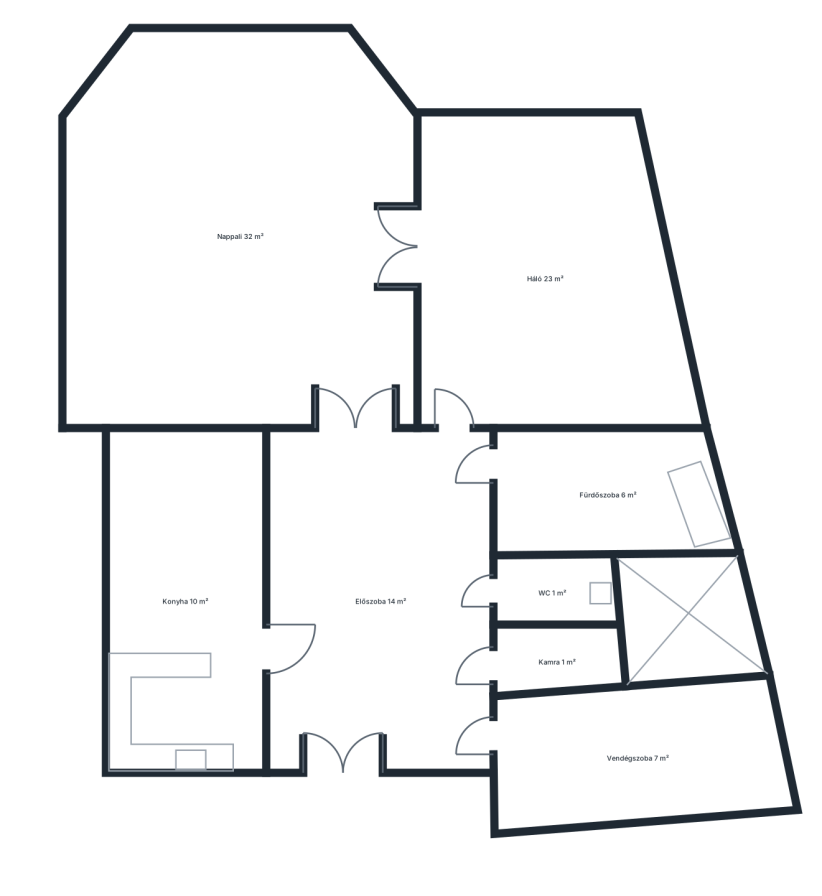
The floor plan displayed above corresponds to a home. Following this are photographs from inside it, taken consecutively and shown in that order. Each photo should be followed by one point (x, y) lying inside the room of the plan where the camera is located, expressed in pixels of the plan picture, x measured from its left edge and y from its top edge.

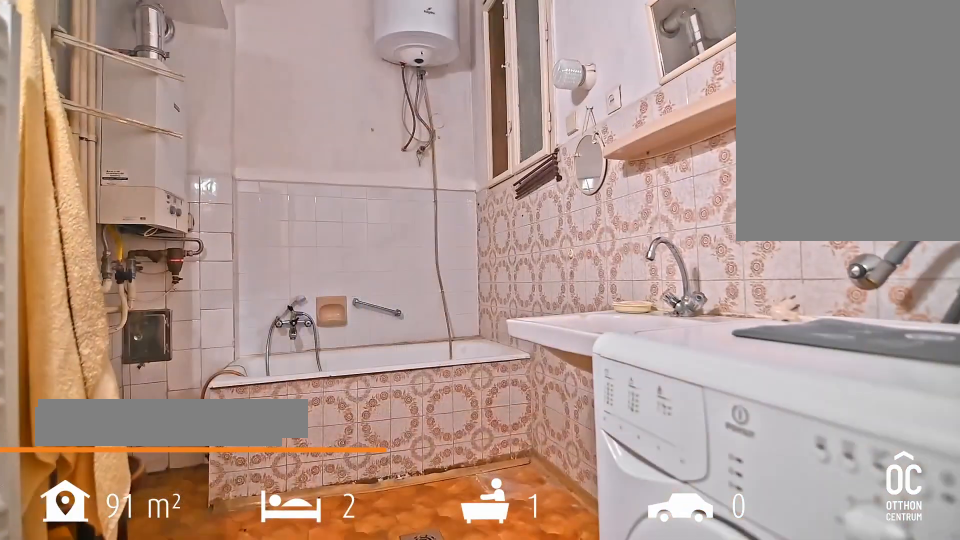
(603, 495)
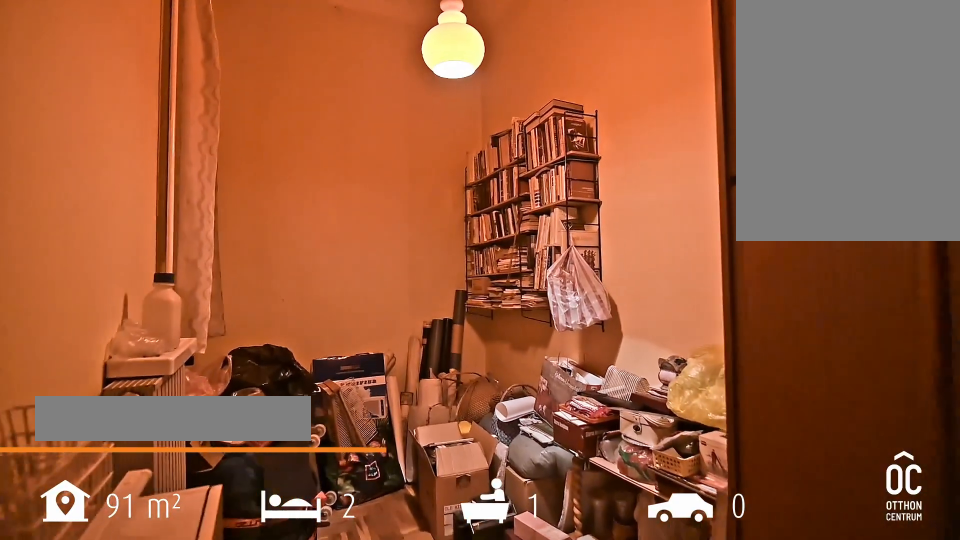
(640, 758)
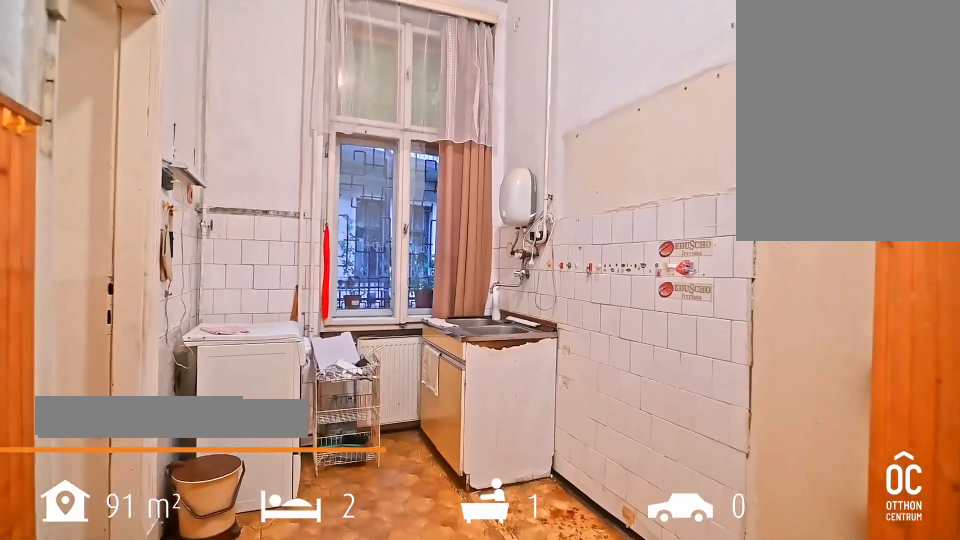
(181, 601)
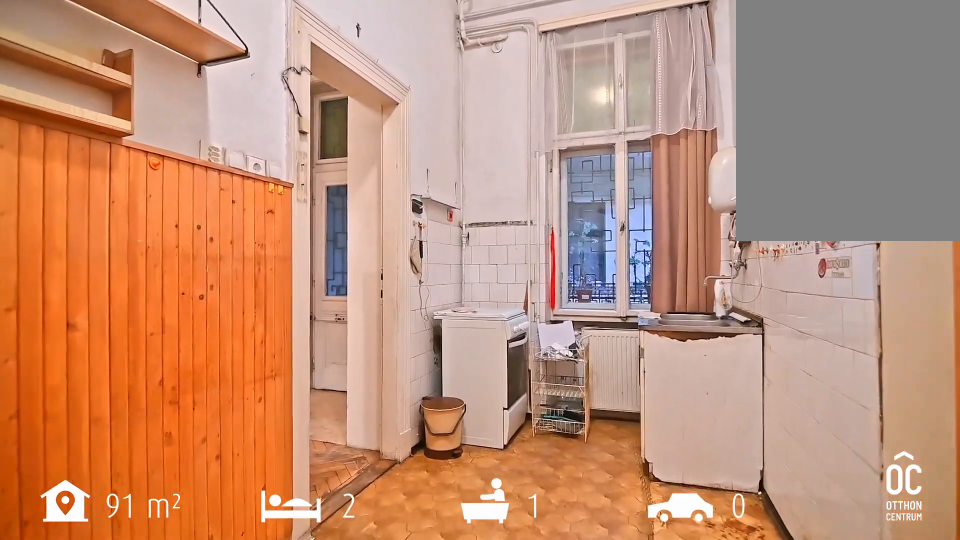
(182, 600)
